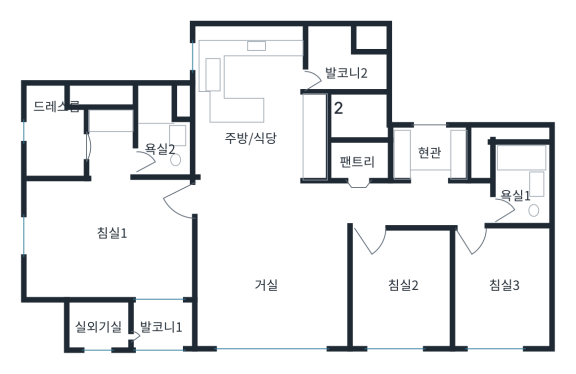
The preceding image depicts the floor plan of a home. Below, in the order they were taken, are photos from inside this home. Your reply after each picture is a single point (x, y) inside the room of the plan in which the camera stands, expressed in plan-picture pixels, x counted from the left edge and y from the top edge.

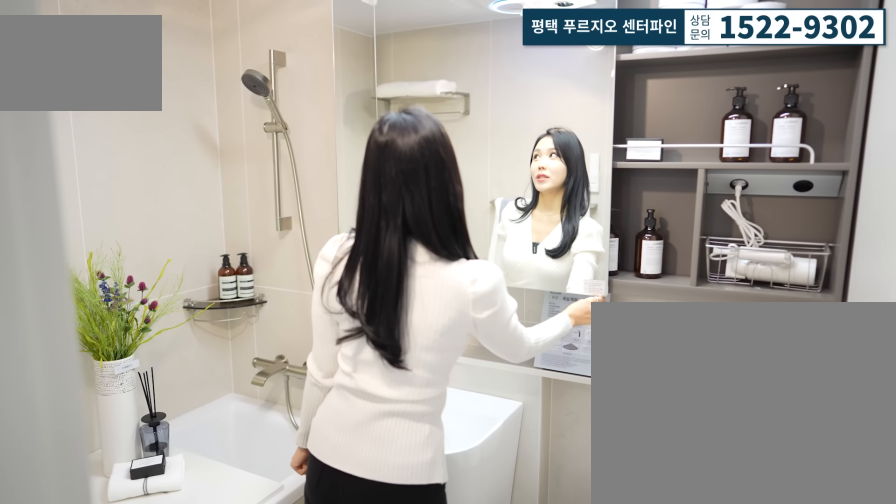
(514, 191)
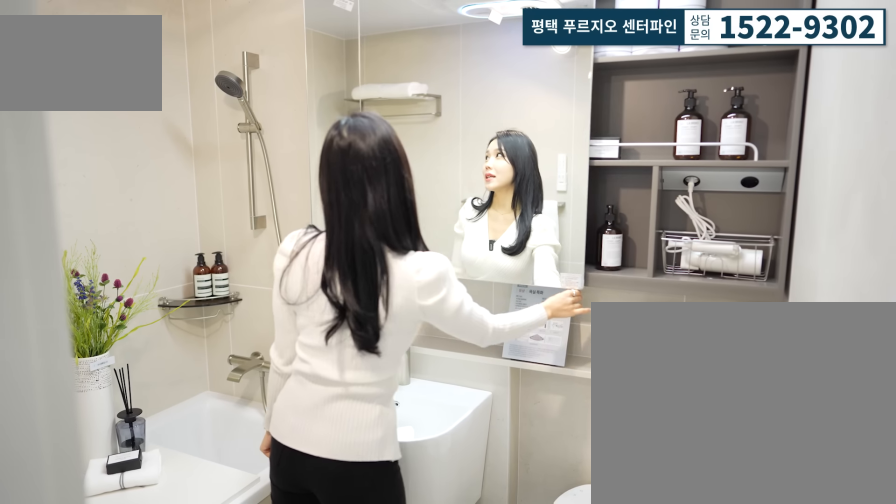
(514, 191)
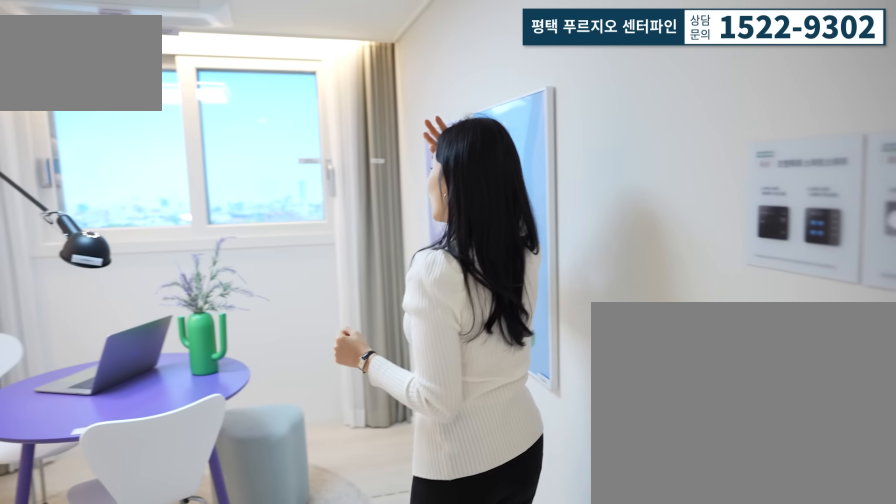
(399, 283)
